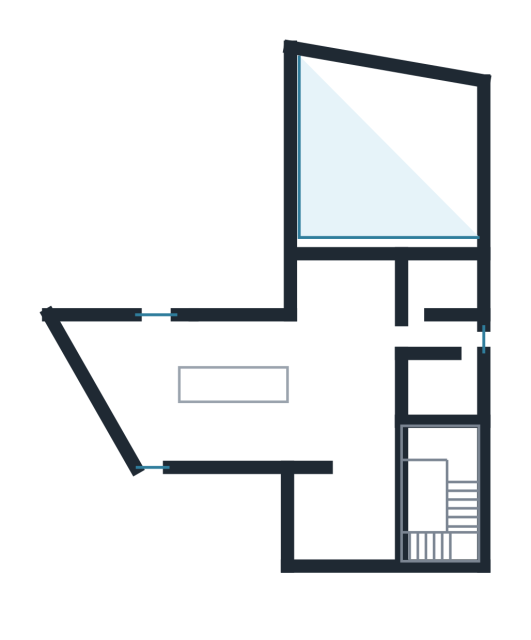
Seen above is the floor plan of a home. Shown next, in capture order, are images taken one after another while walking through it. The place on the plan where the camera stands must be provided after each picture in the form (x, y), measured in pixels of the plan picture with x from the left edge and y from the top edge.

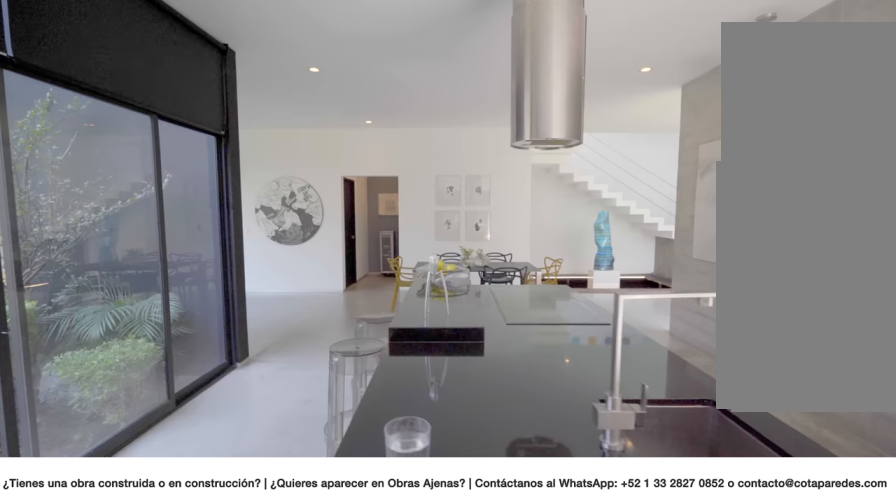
(155, 385)
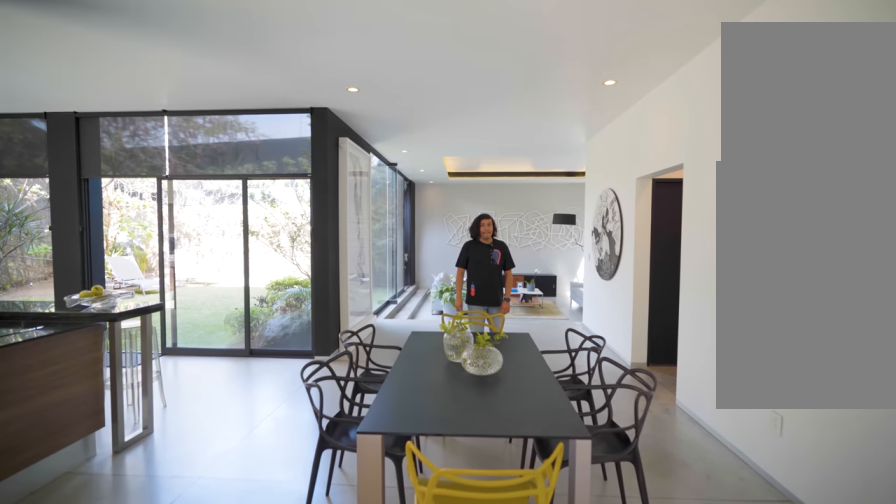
(346, 444)
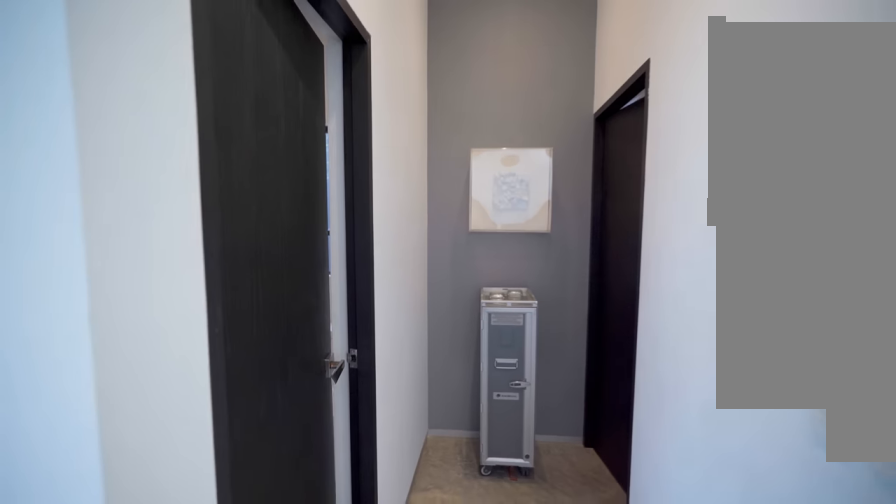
(457, 336)
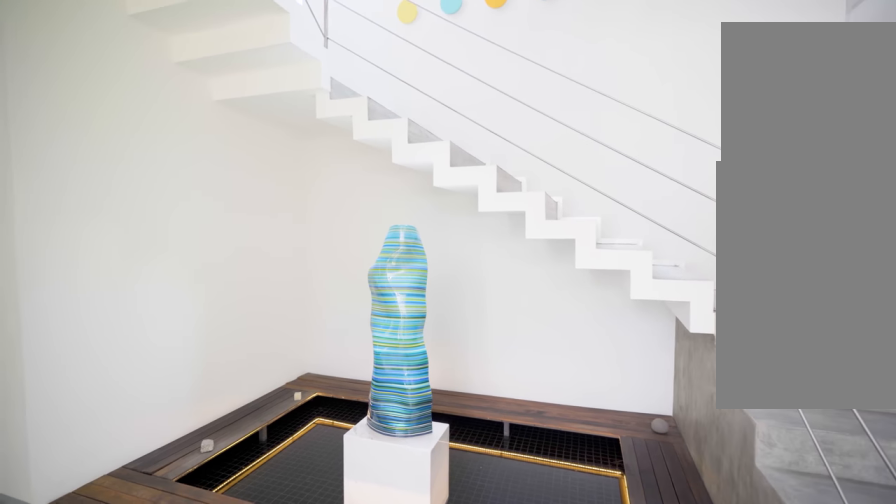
(346, 444)
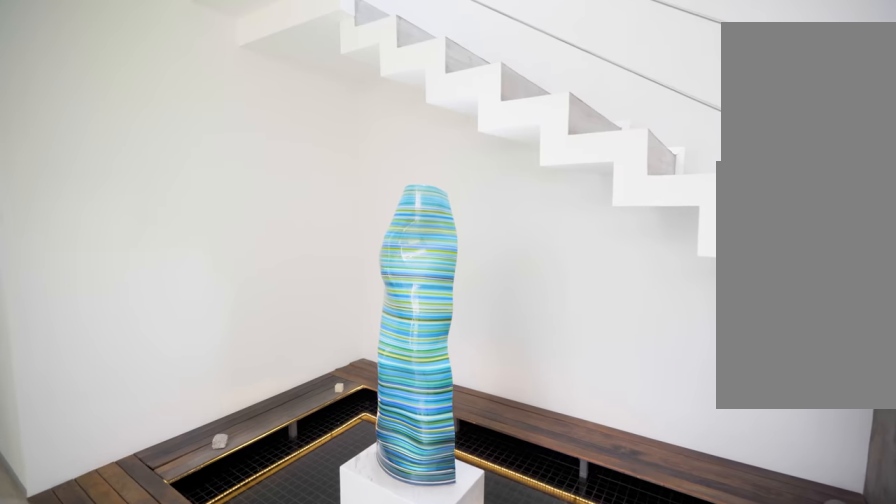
(355, 460)
